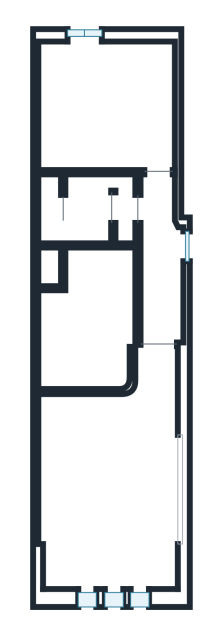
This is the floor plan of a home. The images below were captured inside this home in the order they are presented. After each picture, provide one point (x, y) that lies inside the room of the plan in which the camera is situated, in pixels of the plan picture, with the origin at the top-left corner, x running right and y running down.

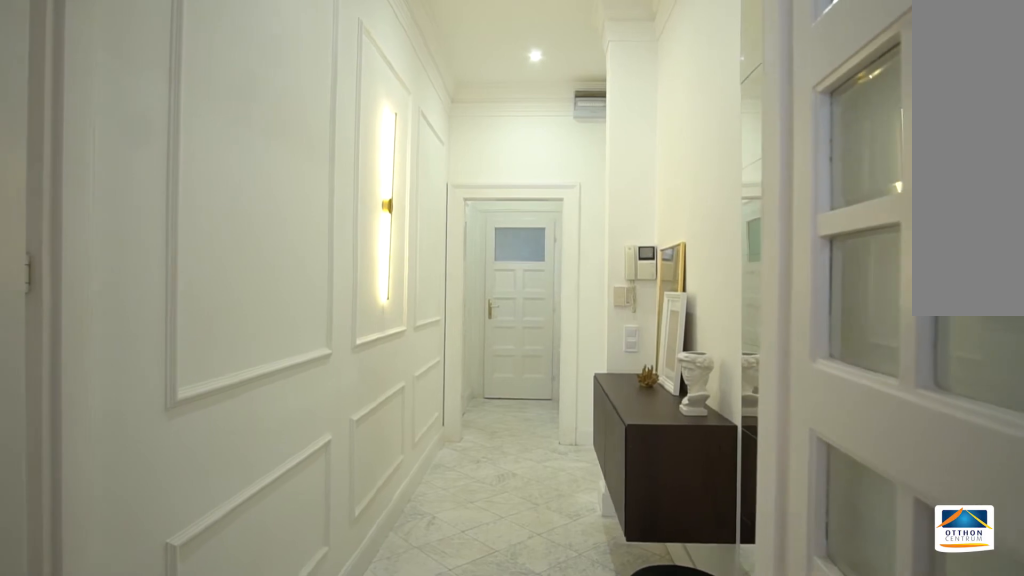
(162, 269)
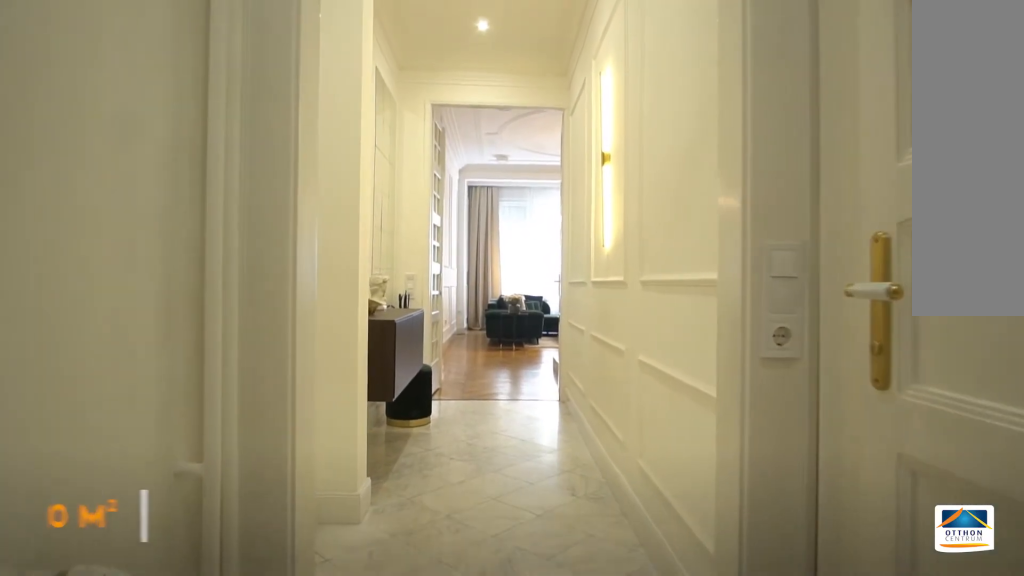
(162, 269)
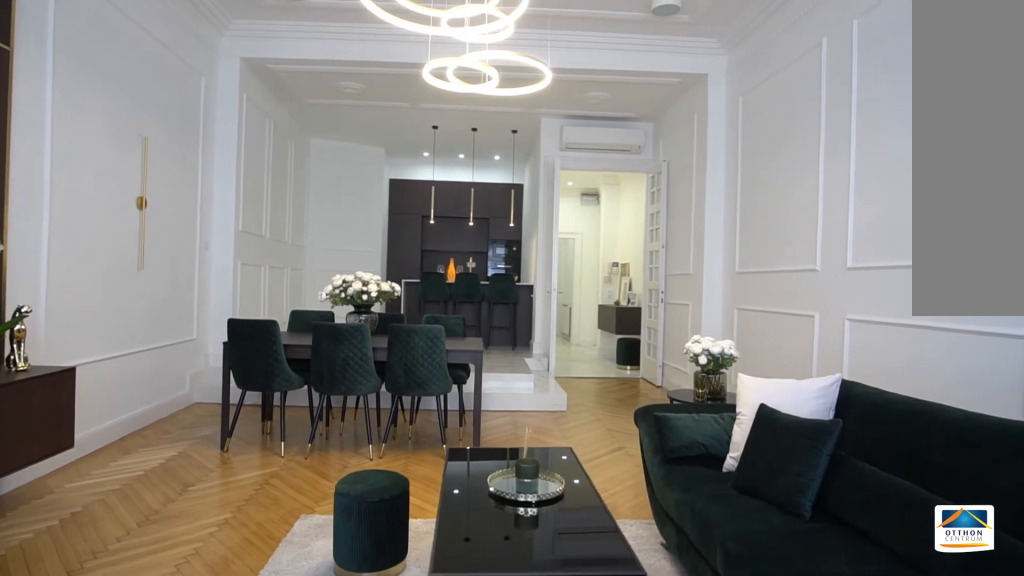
(107, 488)
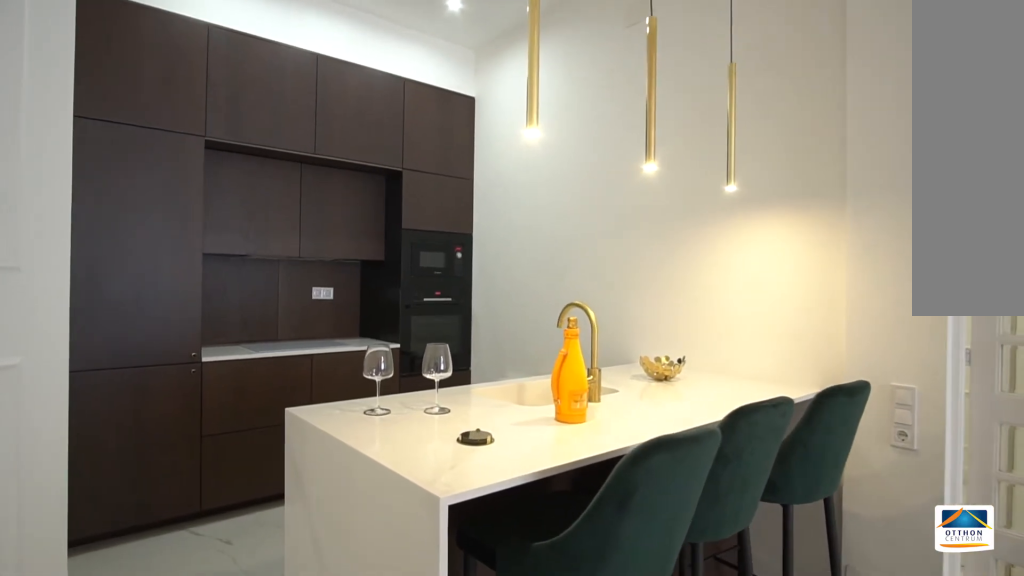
(93, 323)
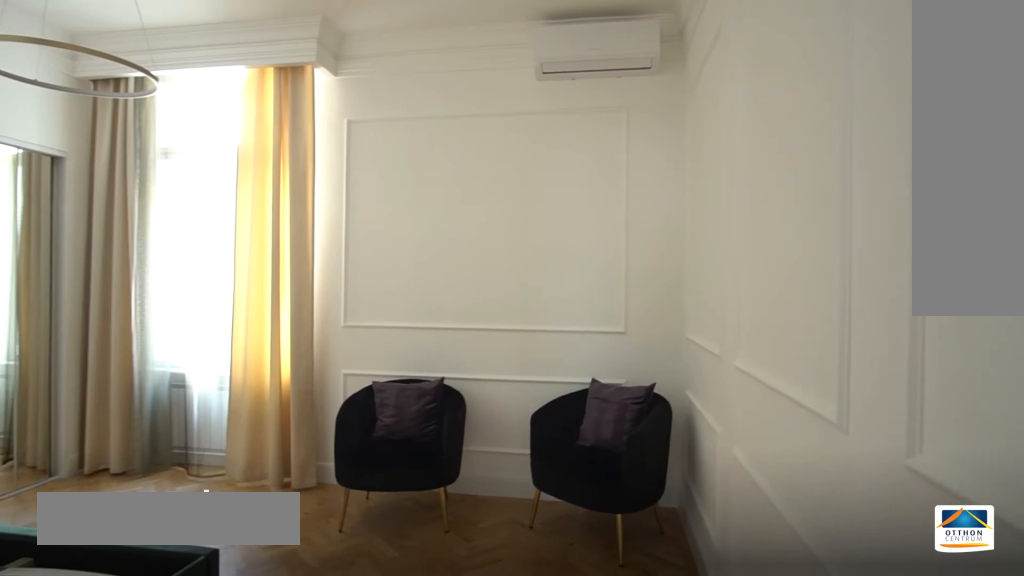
(112, 113)
